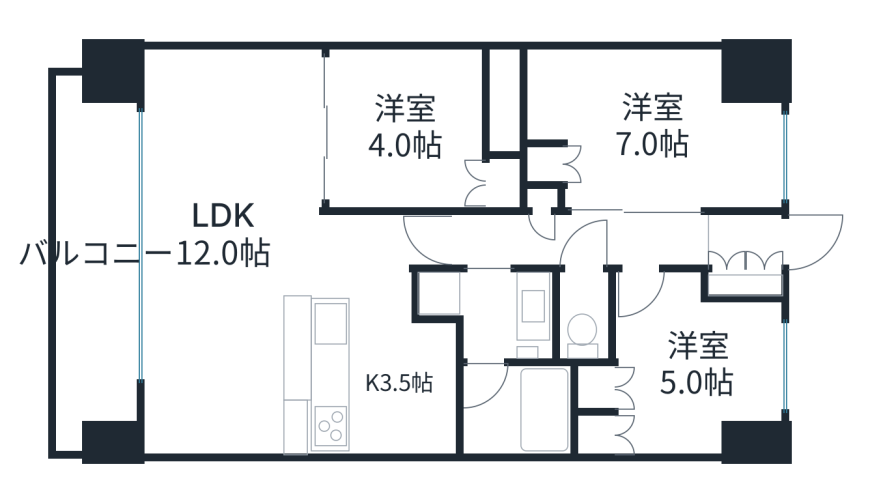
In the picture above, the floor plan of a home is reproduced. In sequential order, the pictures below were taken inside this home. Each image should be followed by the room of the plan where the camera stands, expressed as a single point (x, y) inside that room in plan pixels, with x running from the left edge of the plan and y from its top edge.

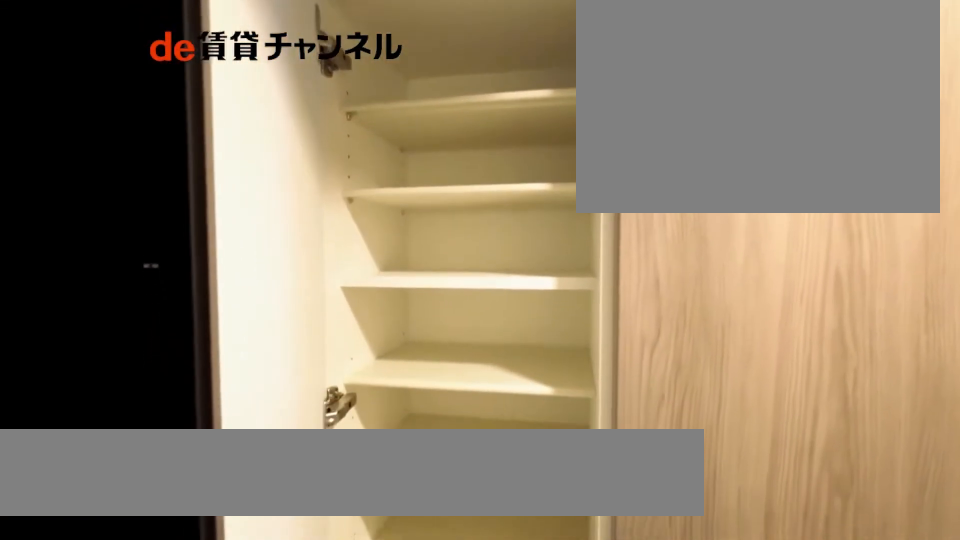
(746, 285)
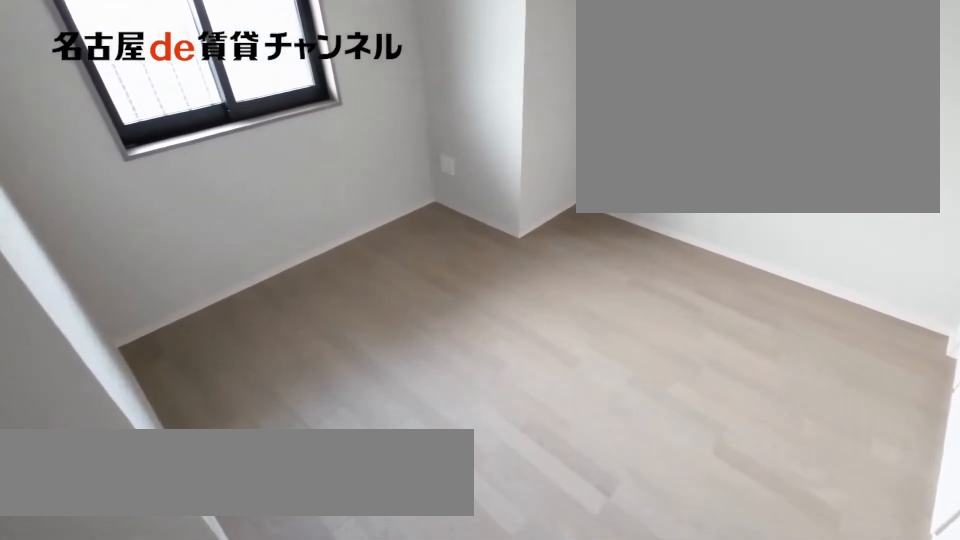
(697, 367)
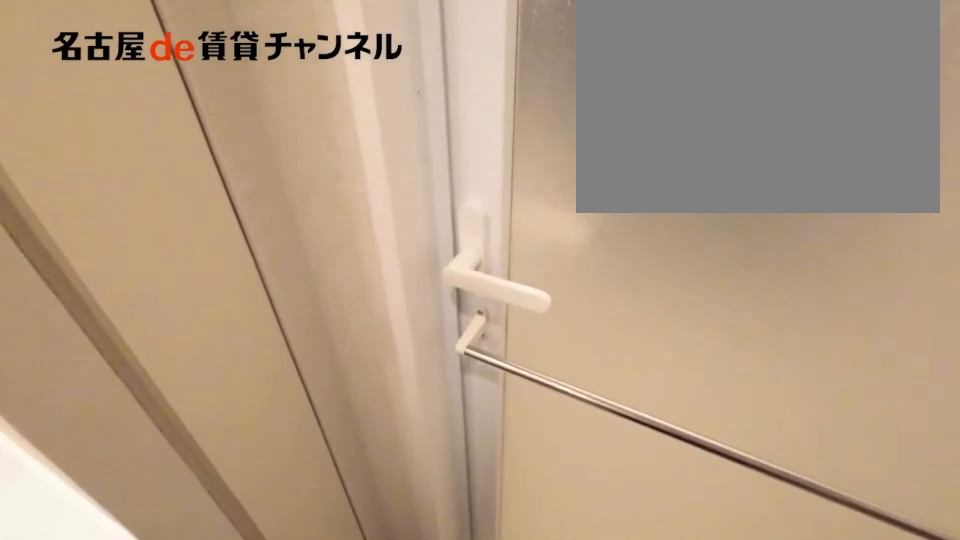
(492, 311)
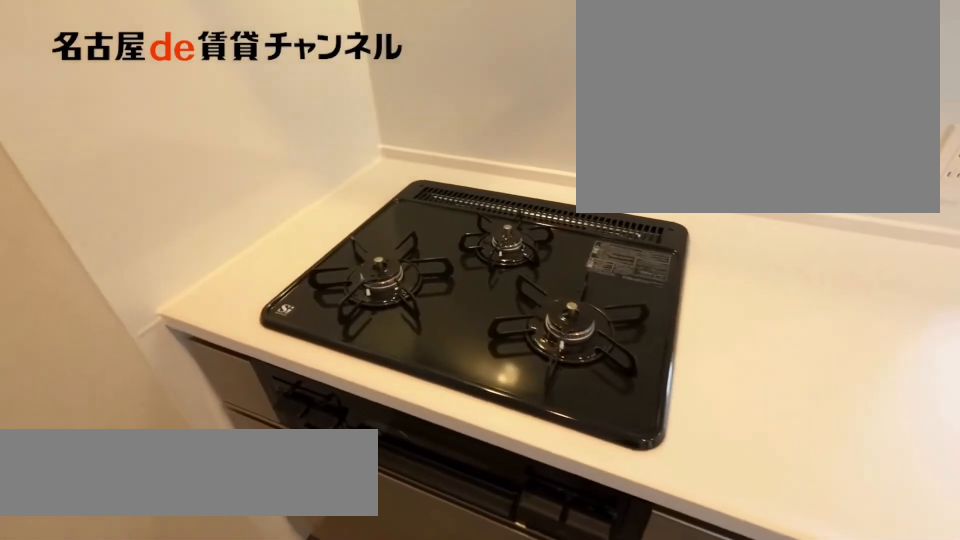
(343, 375)
